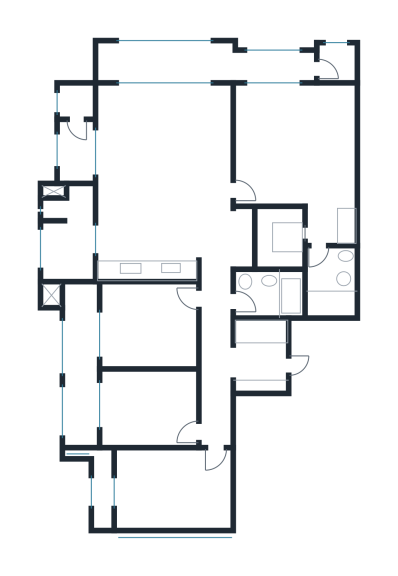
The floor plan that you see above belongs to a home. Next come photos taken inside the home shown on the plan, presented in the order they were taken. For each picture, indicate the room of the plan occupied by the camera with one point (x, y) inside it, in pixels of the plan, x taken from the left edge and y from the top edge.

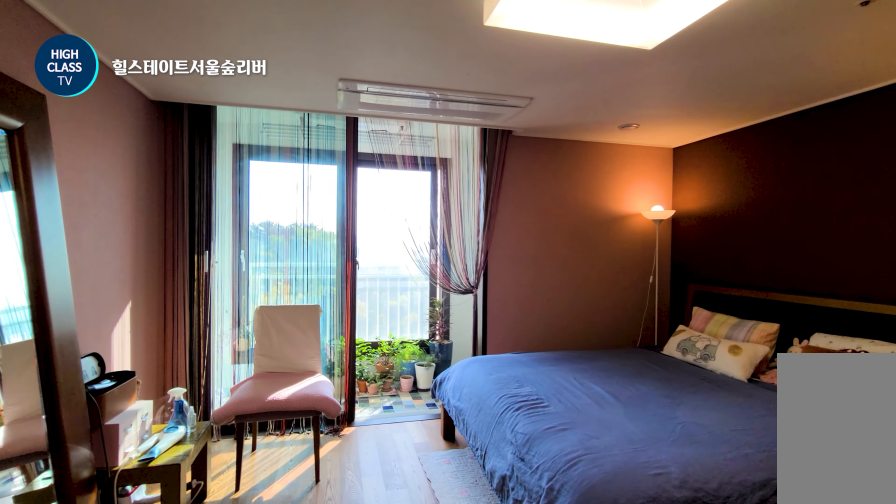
(296, 128)
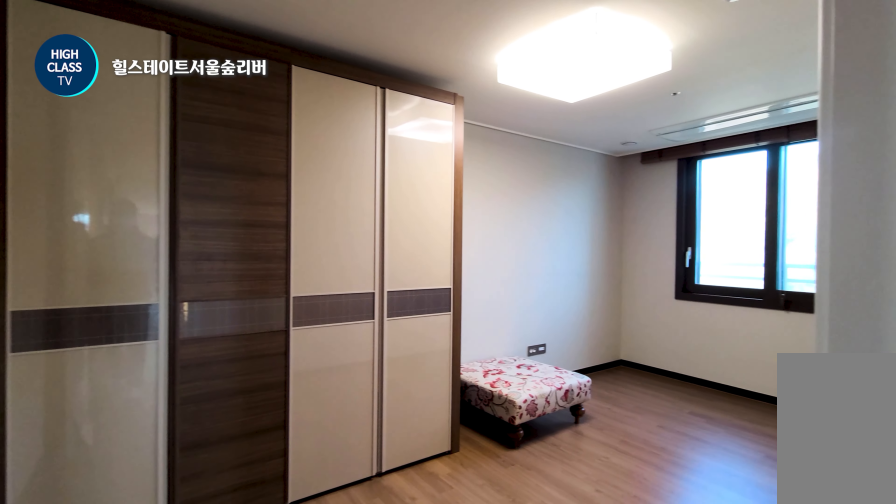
(160, 490)
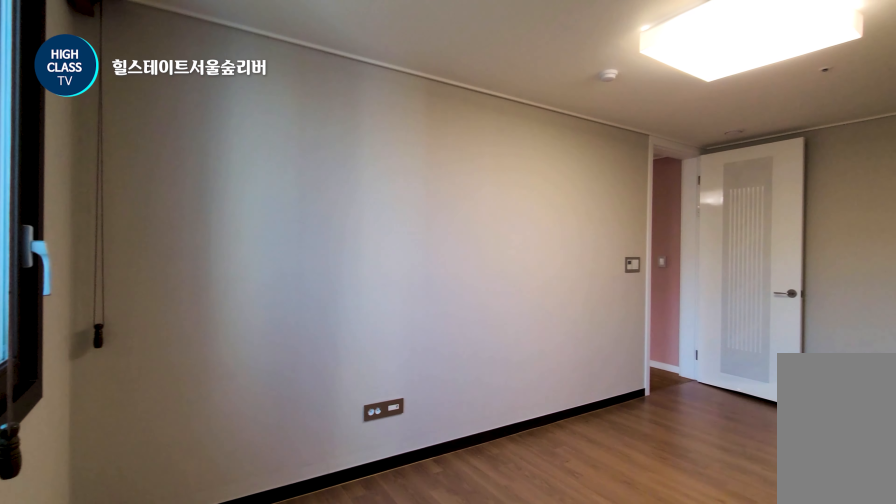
(160, 490)
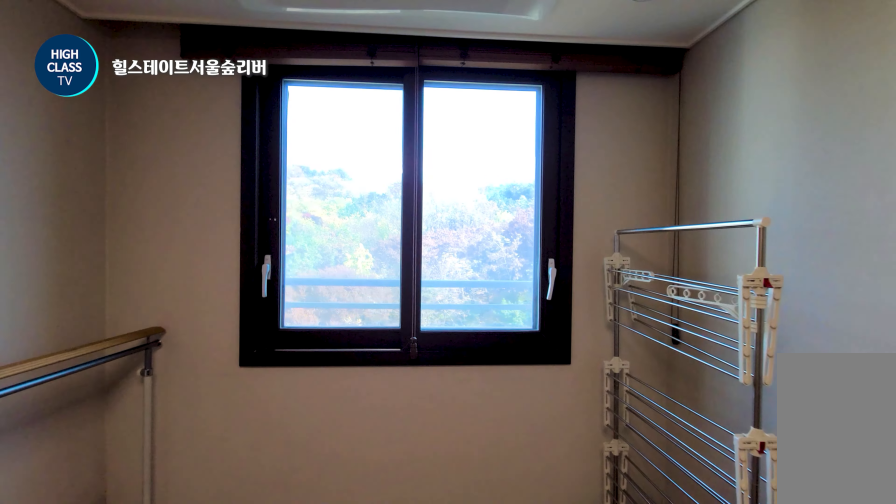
(130, 409)
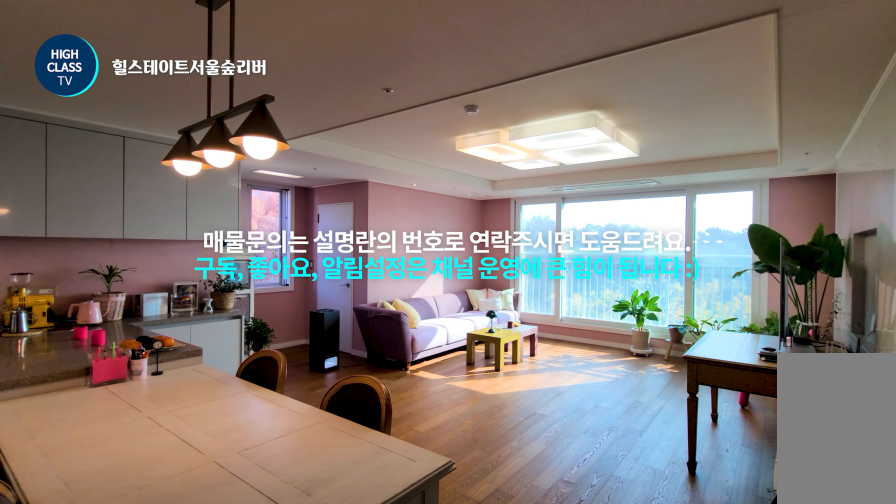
(164, 169)
